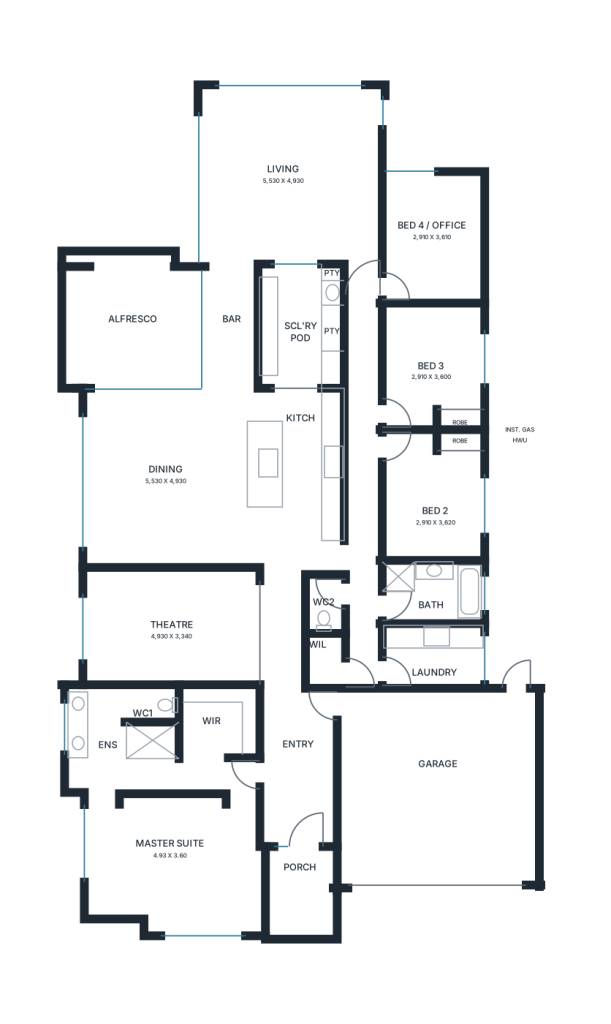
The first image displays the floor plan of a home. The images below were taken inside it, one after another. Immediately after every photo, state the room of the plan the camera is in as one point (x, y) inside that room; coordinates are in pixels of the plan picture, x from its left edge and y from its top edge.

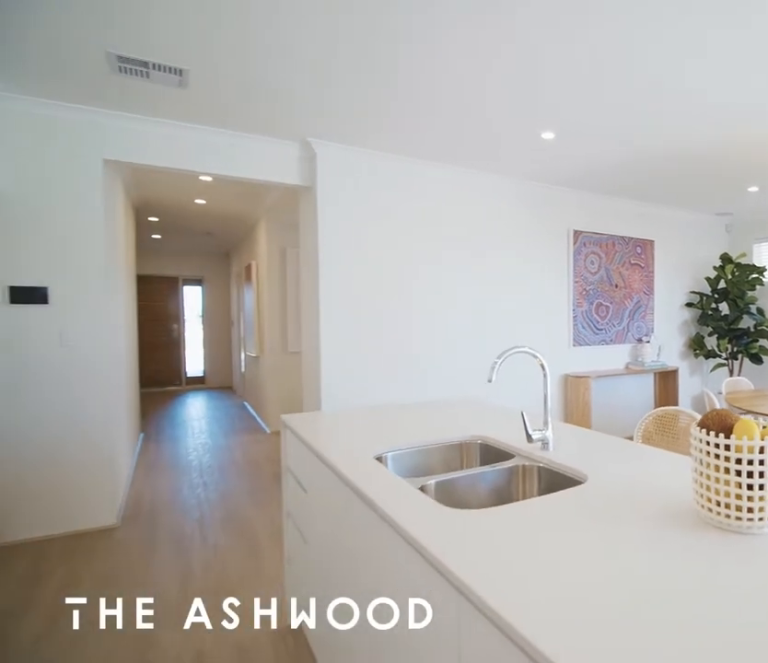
(213, 477)
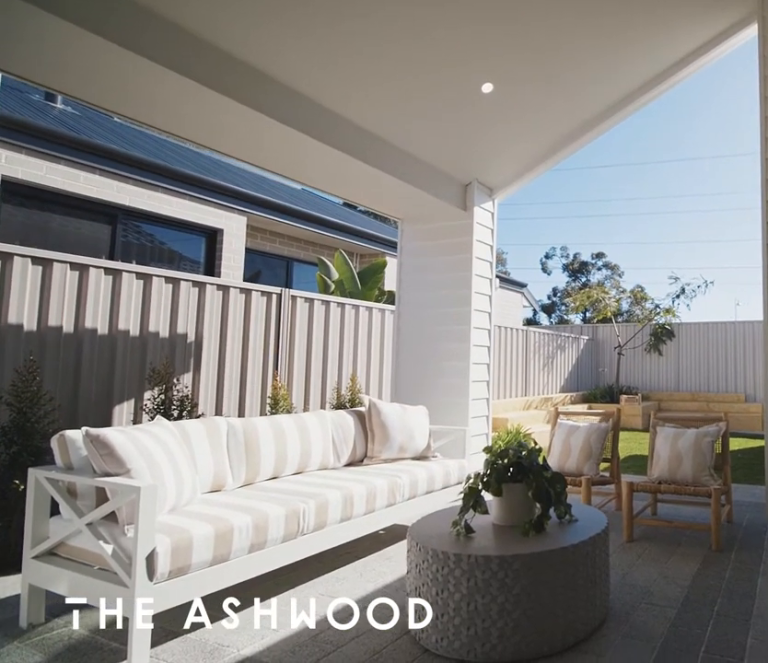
(128, 320)
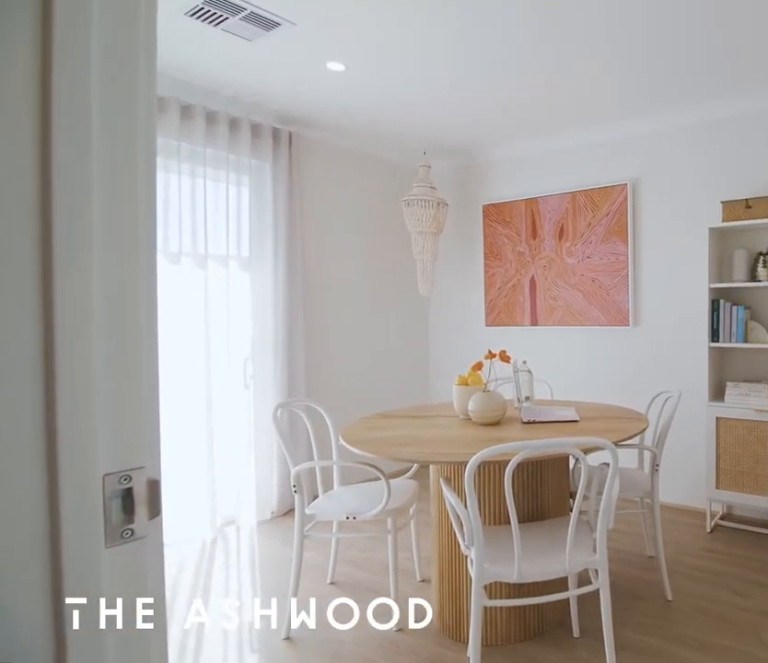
(431, 238)
